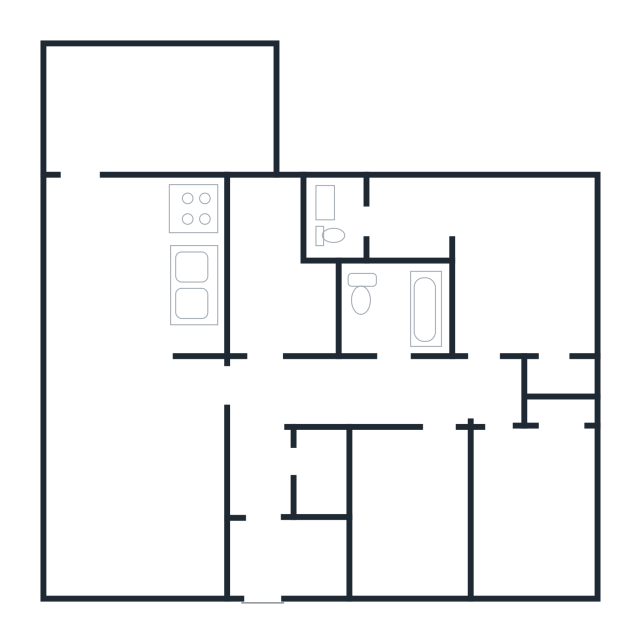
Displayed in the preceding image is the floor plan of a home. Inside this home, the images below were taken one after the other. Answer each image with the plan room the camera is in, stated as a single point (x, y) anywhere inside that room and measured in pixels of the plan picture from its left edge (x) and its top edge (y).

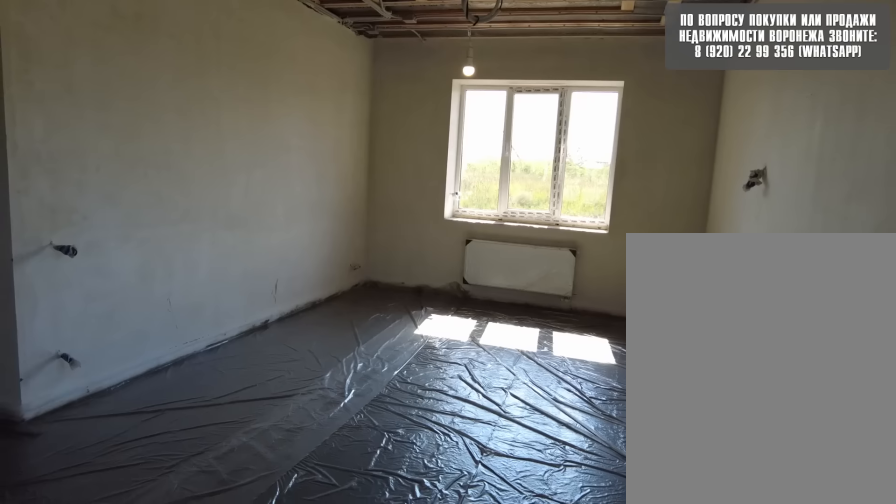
(107, 291)
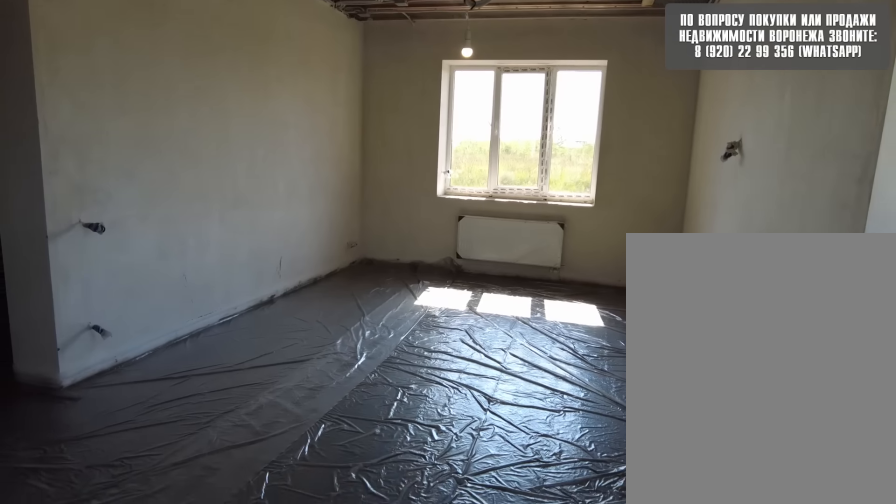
(109, 273)
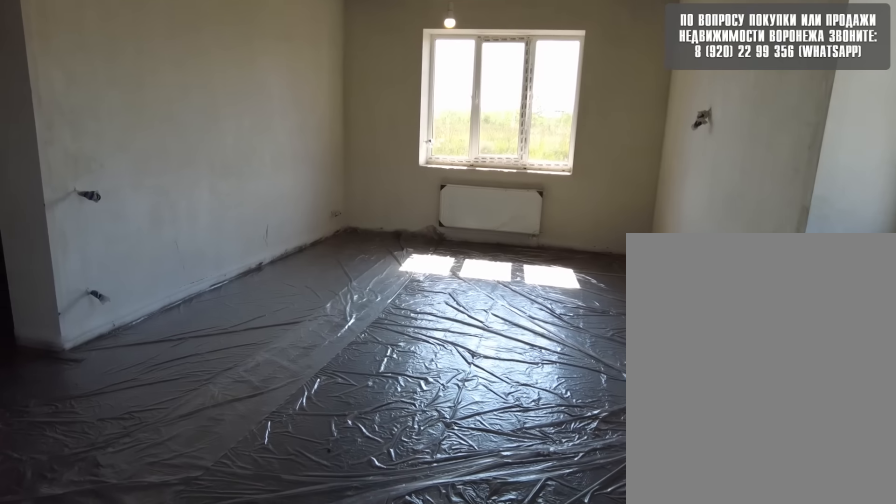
(109, 255)
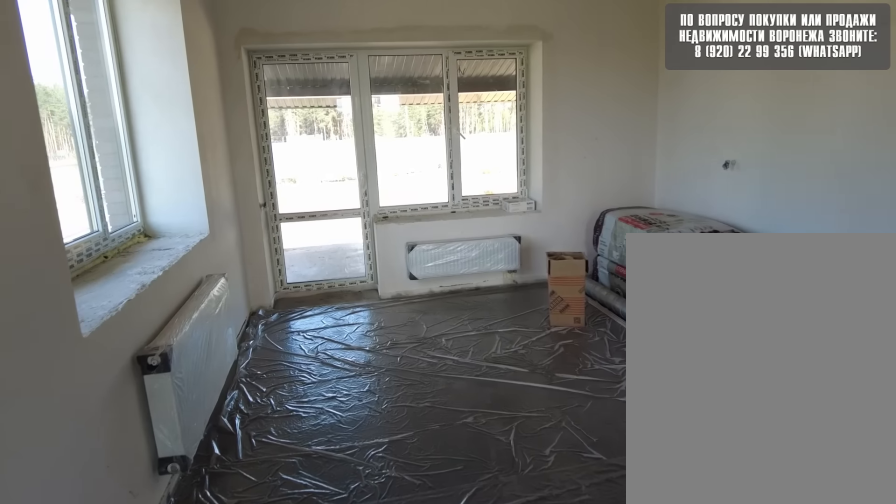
(109, 231)
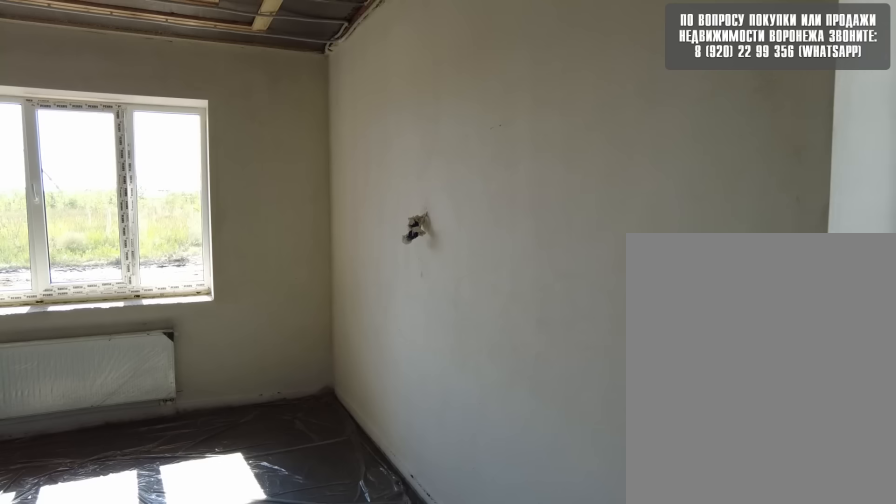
(109, 229)
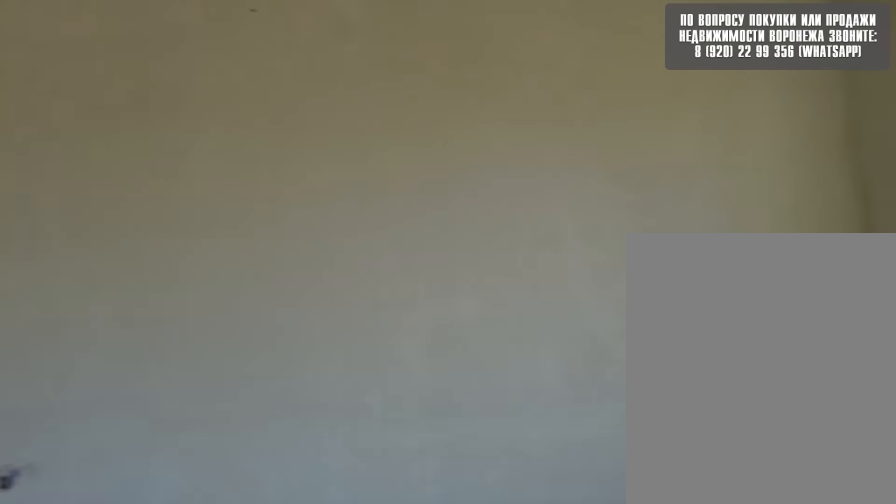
(109, 230)
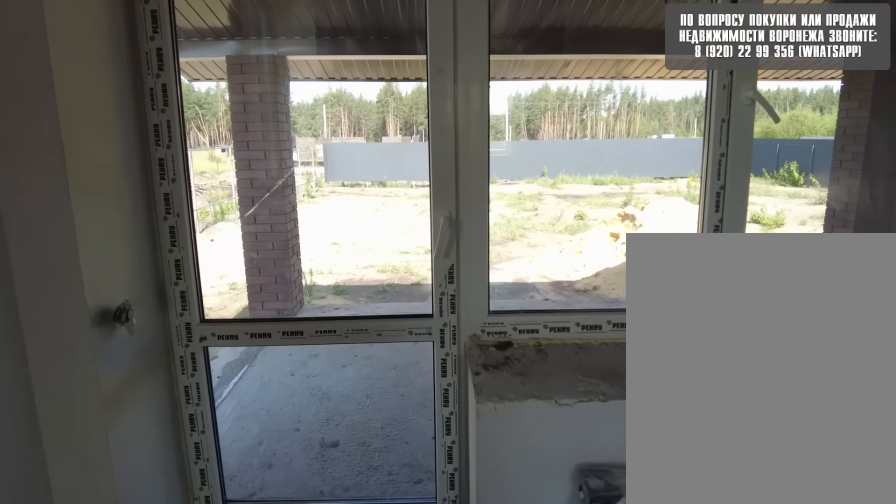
(112, 223)
